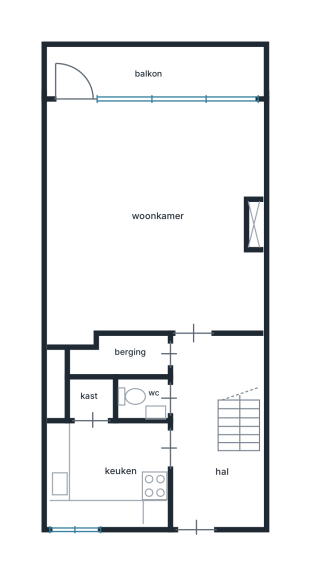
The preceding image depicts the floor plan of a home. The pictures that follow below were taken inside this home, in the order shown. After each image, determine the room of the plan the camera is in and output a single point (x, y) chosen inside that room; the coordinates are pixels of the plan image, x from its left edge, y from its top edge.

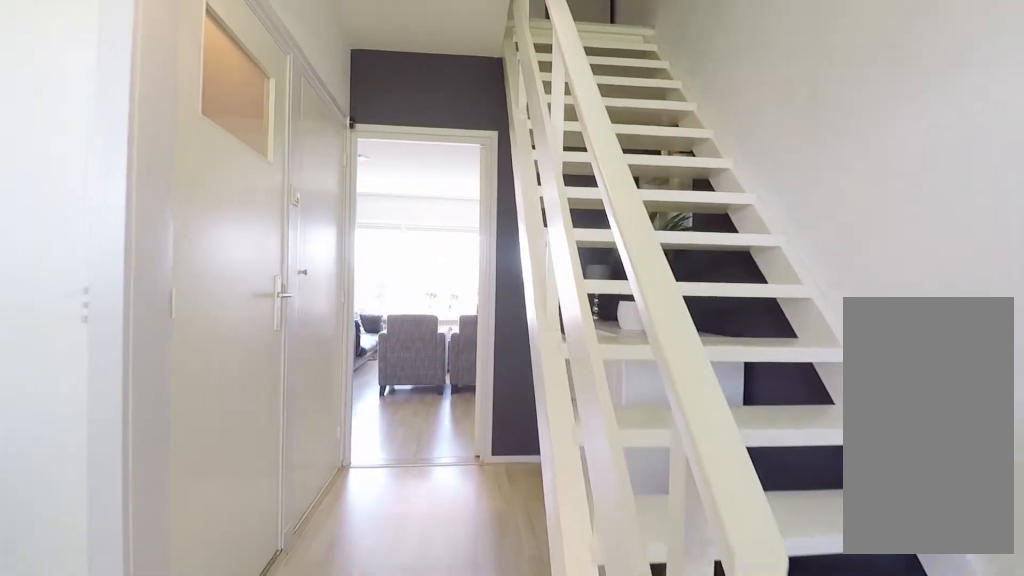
(213, 432)
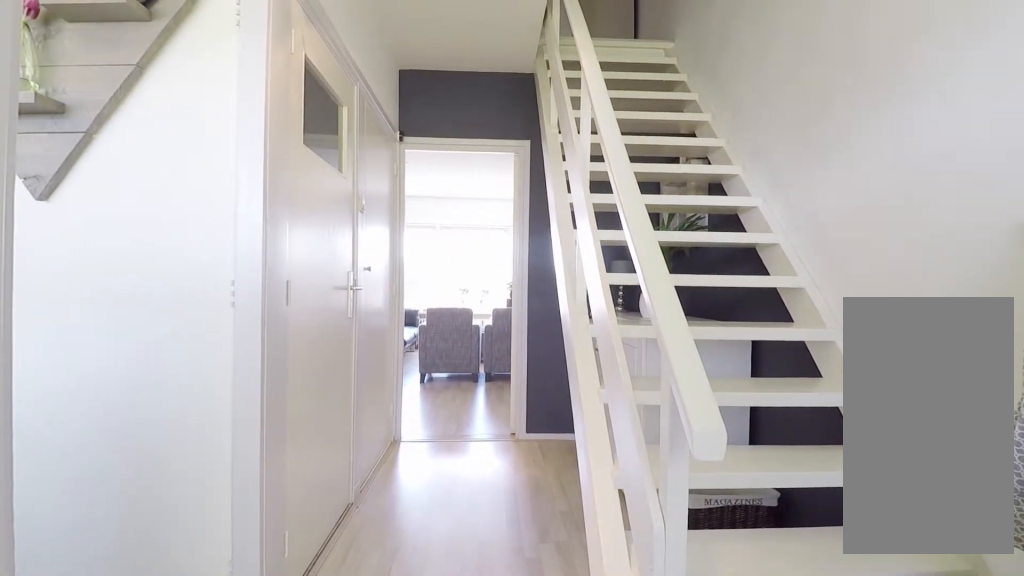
(213, 432)
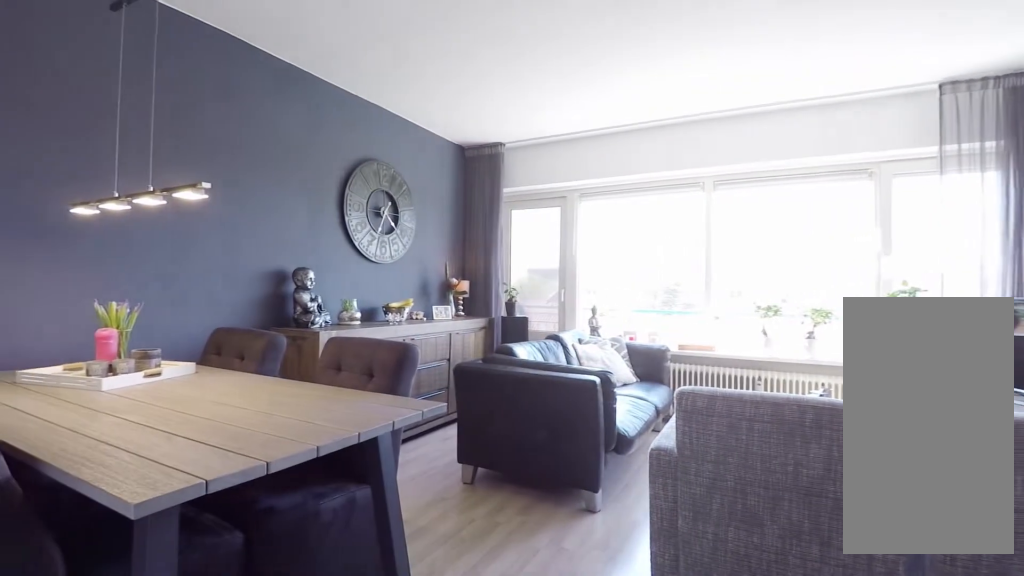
(155, 225)
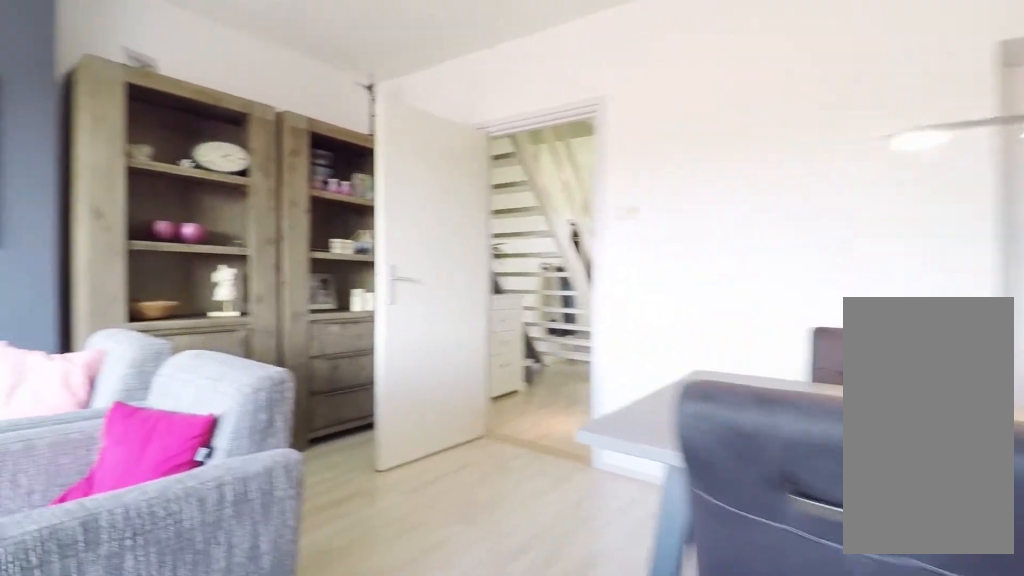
(155, 225)
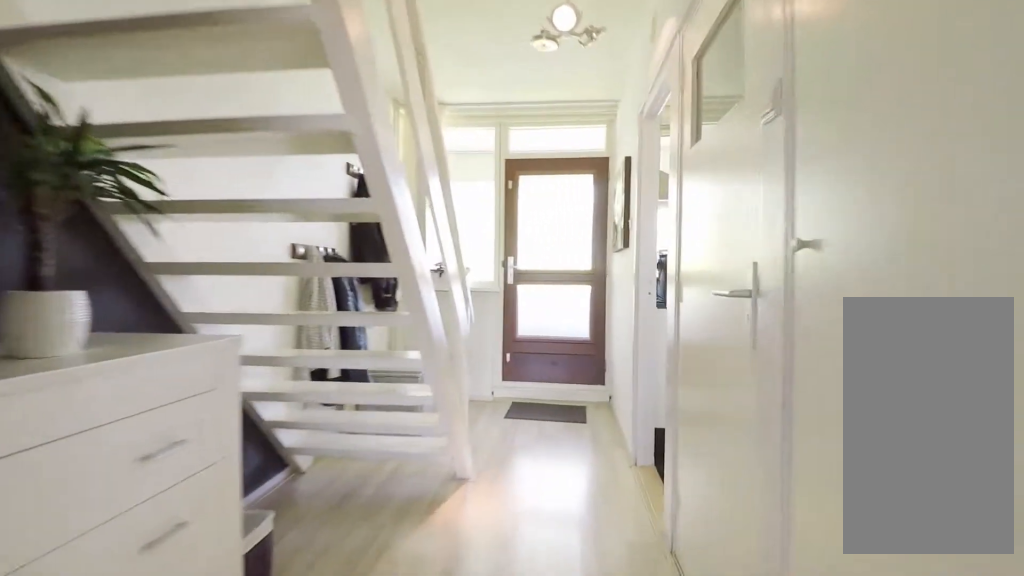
(213, 432)
